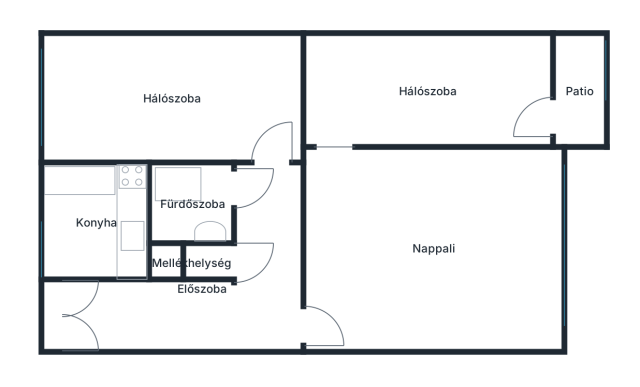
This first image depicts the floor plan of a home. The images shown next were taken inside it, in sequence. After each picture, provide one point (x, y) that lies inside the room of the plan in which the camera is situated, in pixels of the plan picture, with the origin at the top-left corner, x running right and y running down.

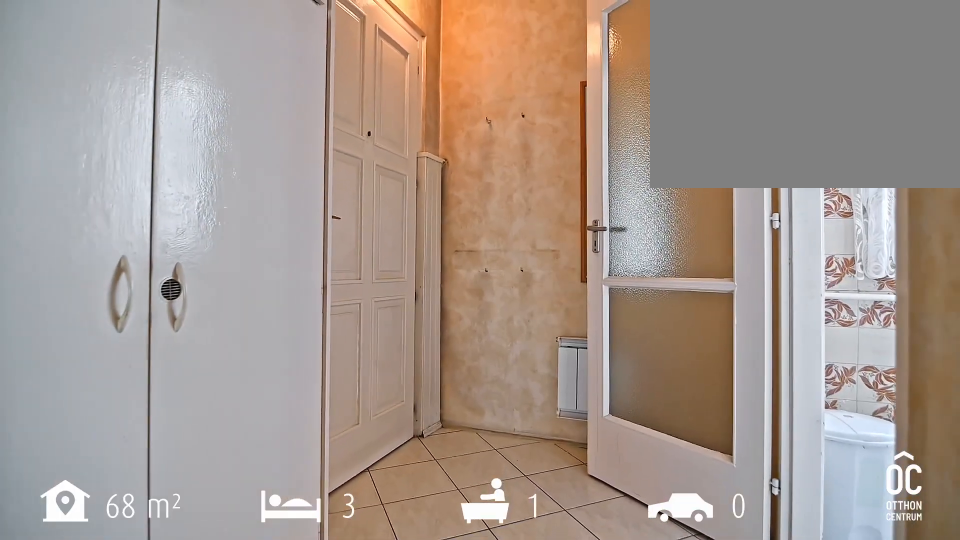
(187, 317)
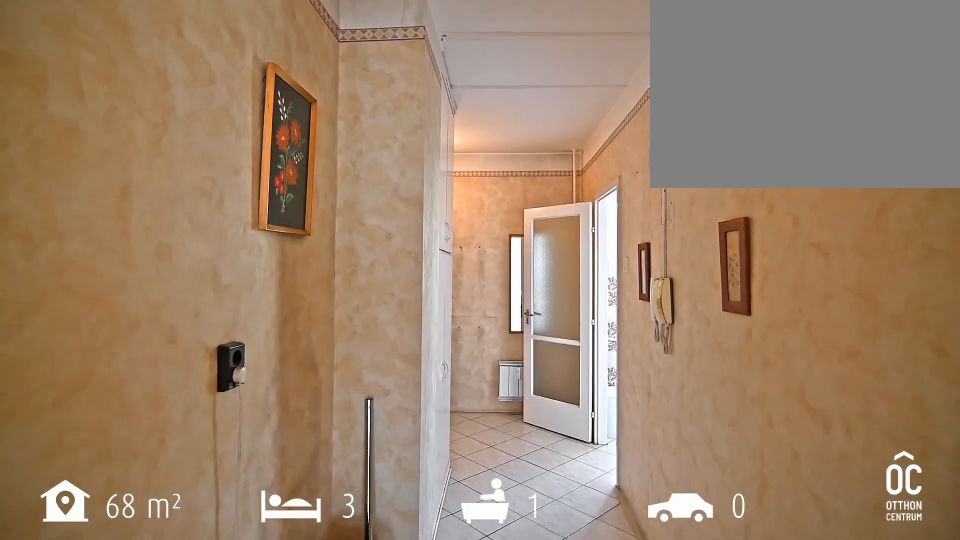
(187, 317)
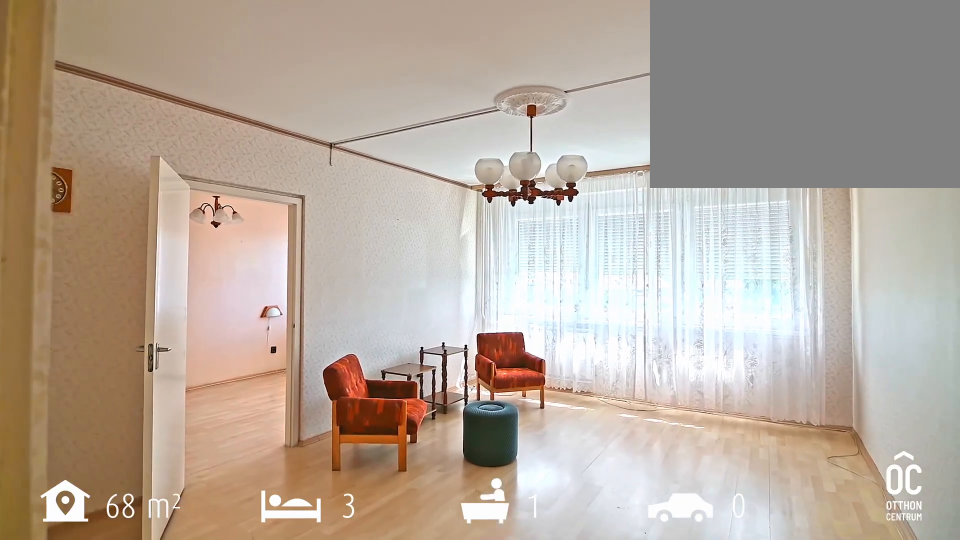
(435, 253)
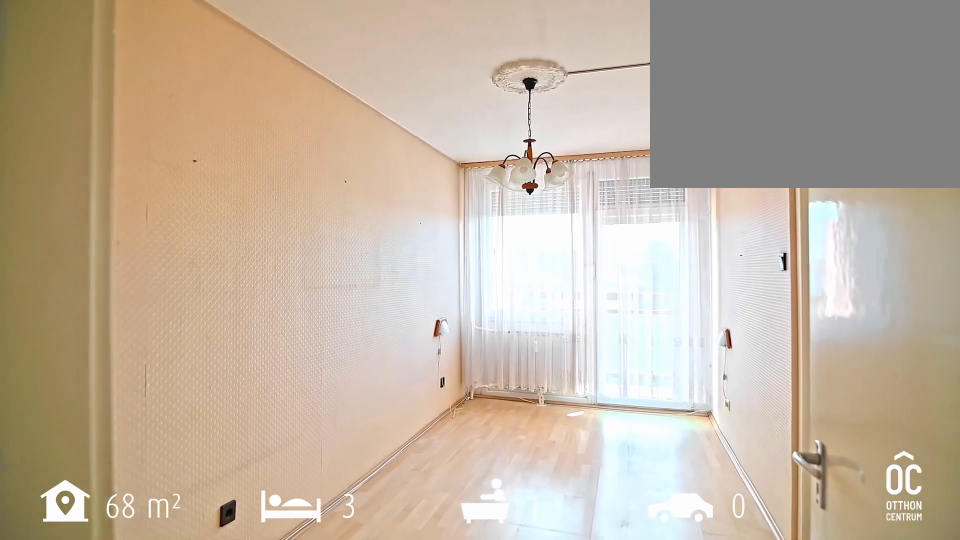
(422, 92)
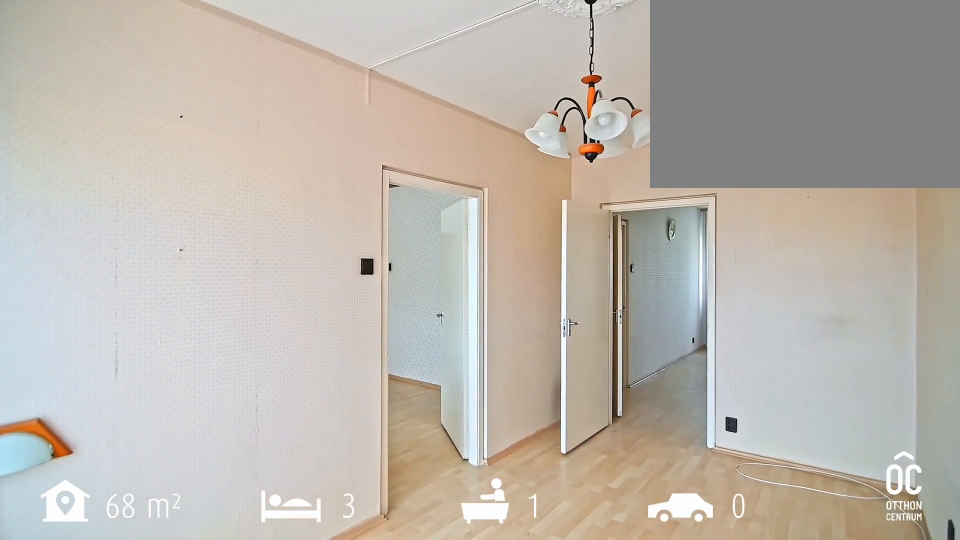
(422, 92)
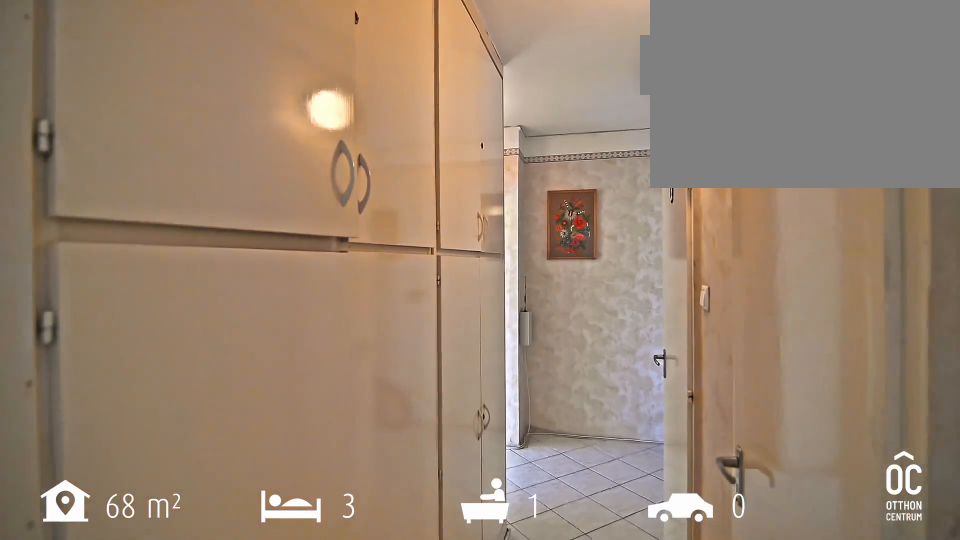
(265, 237)
